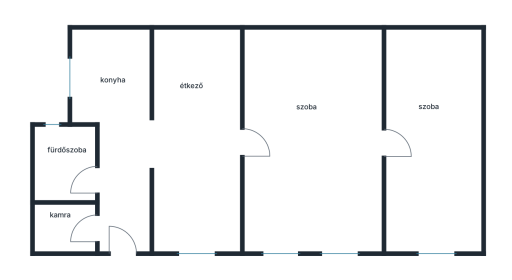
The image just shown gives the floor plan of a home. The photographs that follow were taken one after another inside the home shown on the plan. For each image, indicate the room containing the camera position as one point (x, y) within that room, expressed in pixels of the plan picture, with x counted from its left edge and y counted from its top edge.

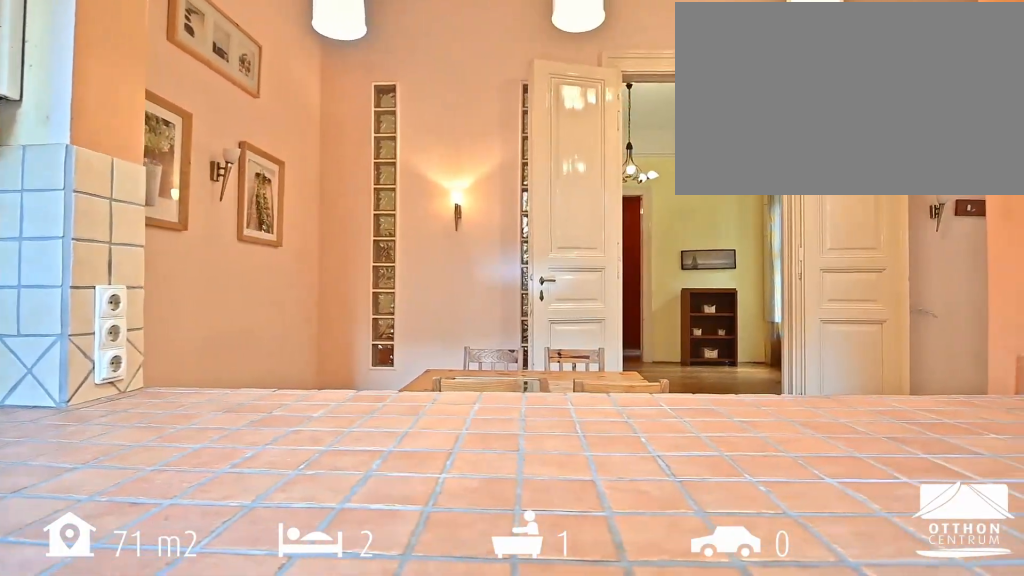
(112, 79)
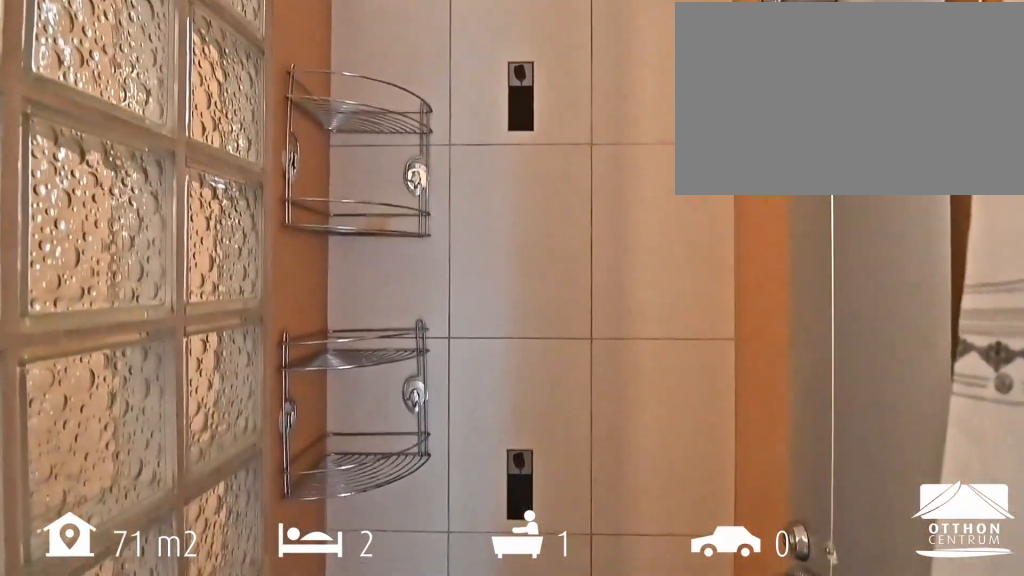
(67, 162)
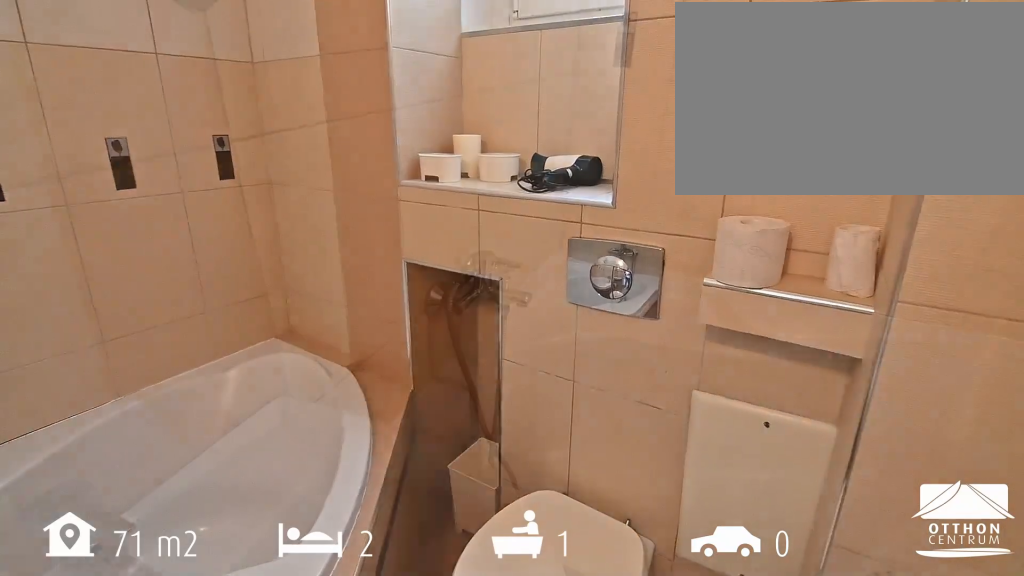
(67, 162)
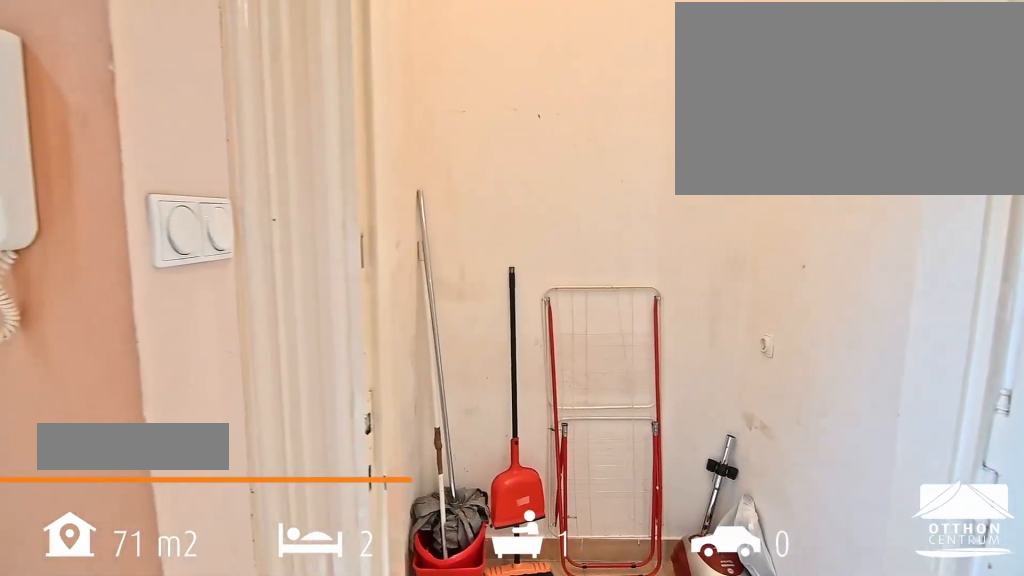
(65, 229)
